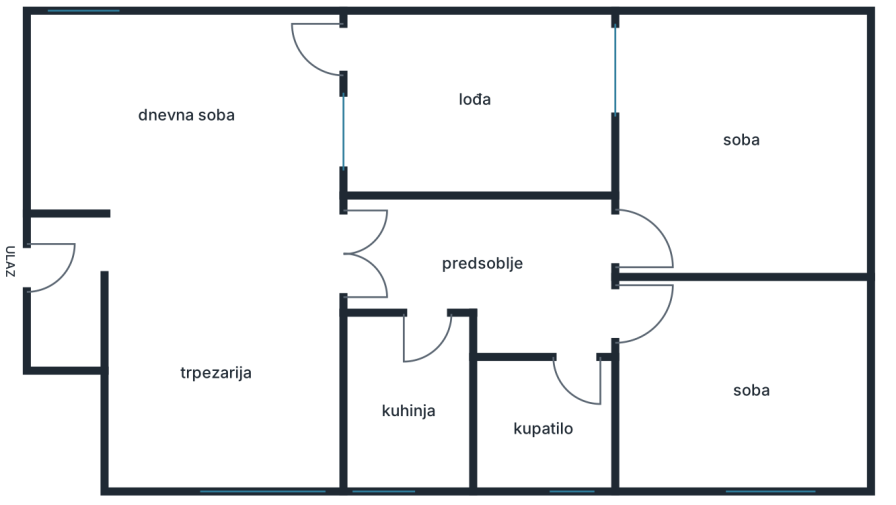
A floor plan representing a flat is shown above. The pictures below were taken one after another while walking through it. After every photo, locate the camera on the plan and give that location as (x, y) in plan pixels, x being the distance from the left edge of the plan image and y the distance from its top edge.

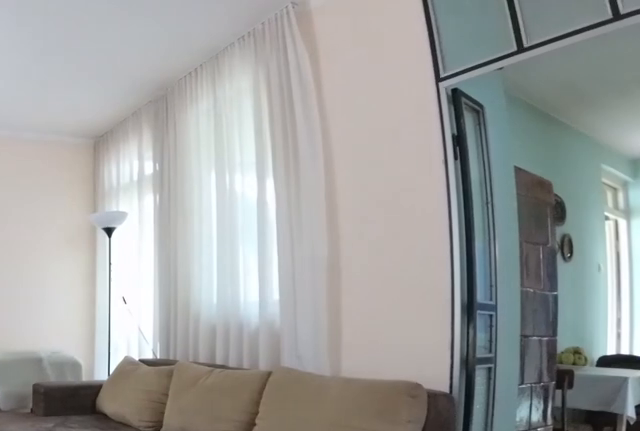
(131, 264)
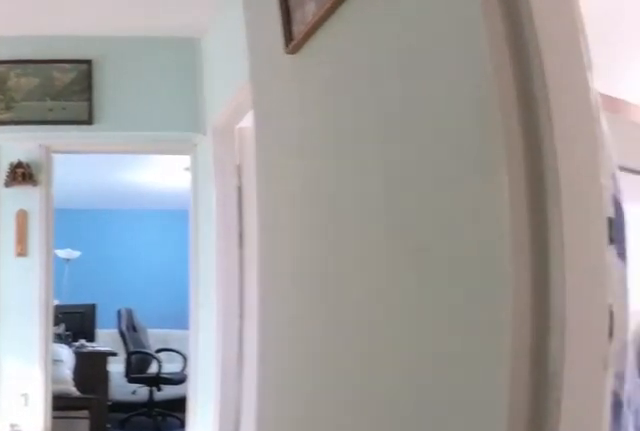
(392, 259)
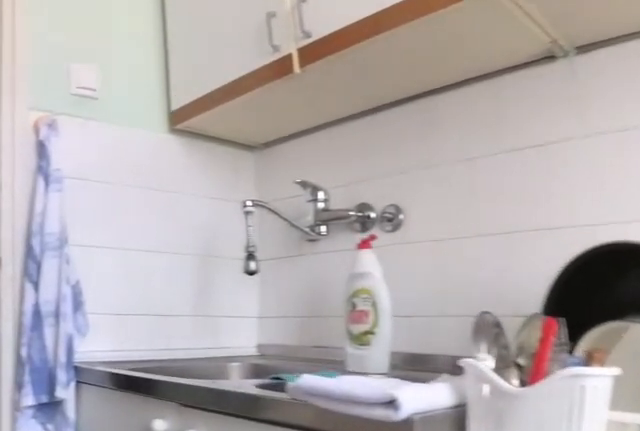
(406, 470)
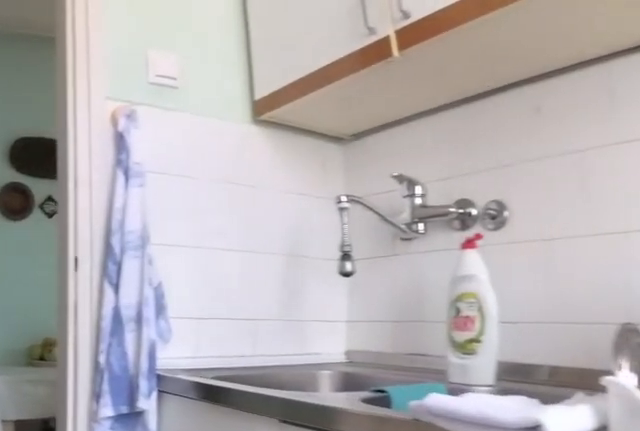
(410, 467)
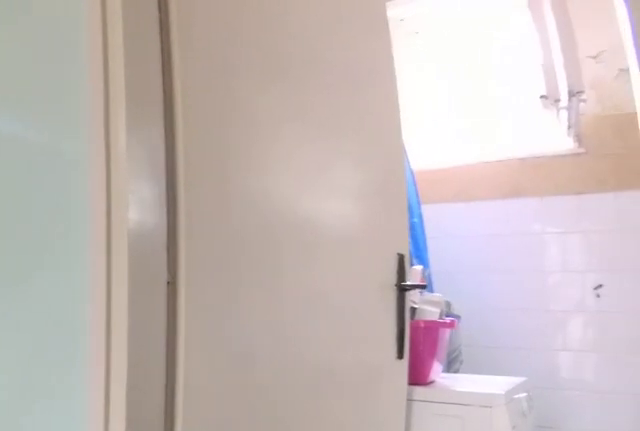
(519, 308)
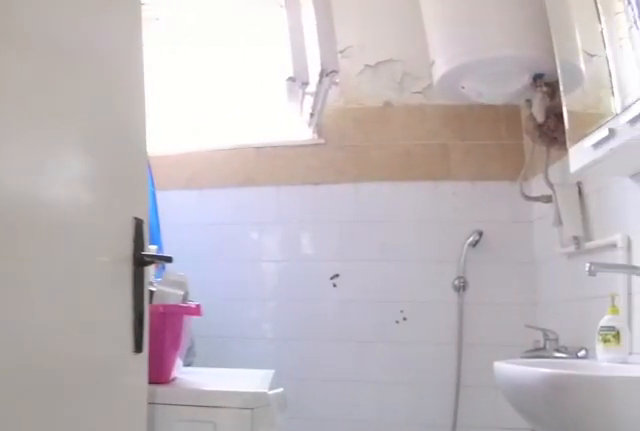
(549, 309)
